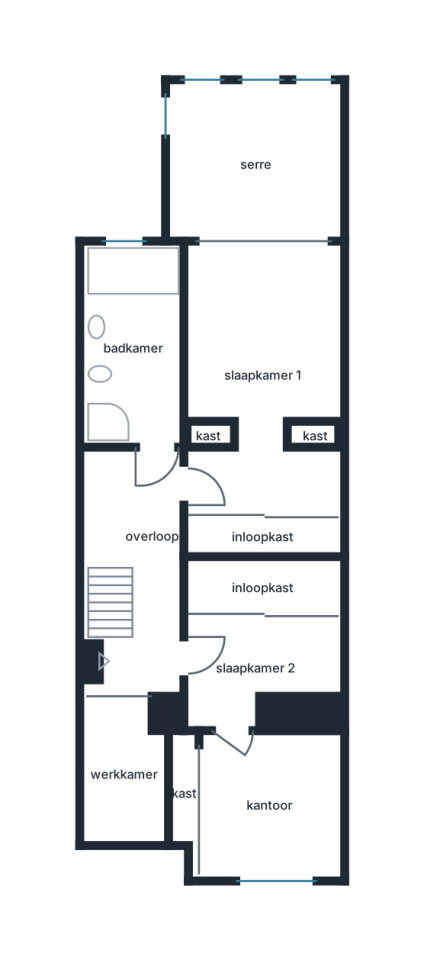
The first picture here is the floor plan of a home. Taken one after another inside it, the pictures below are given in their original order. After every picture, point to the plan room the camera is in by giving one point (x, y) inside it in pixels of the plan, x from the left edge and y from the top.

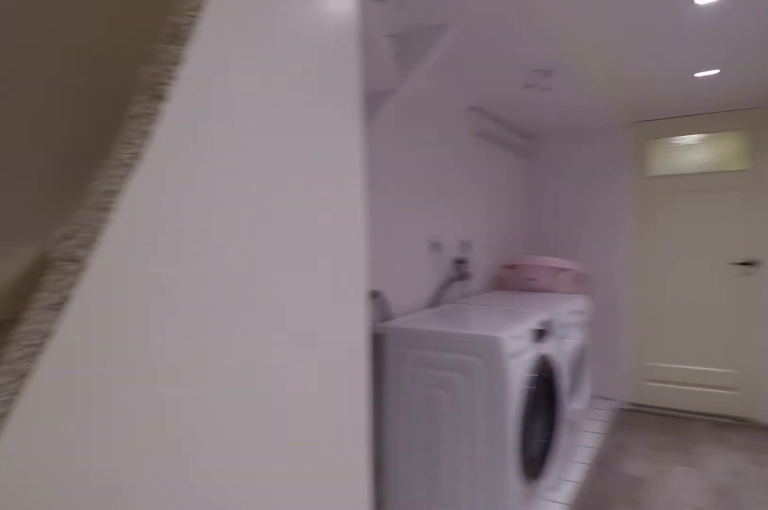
(142, 584)
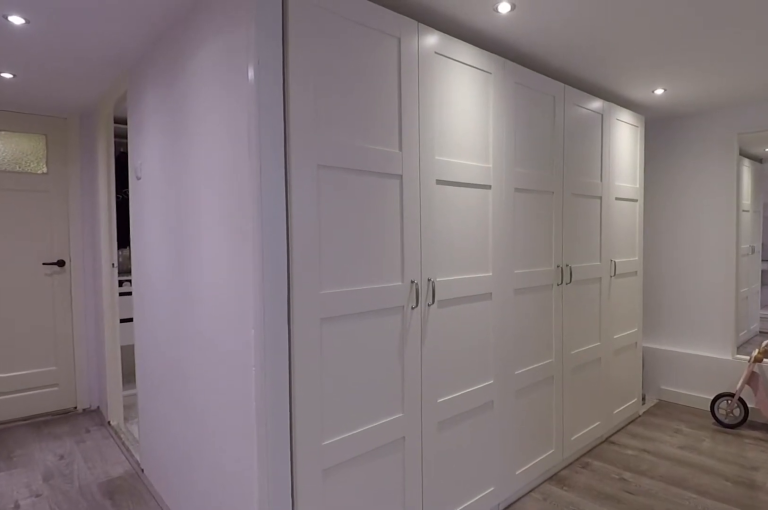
(256, 665)
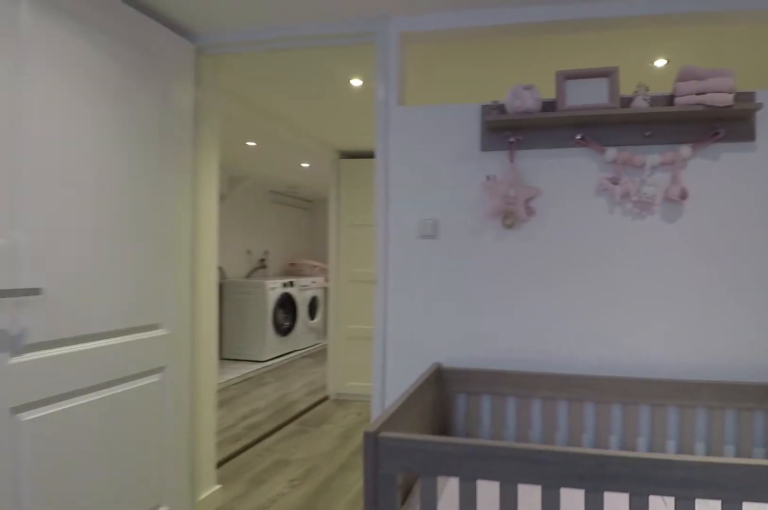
(269, 806)
